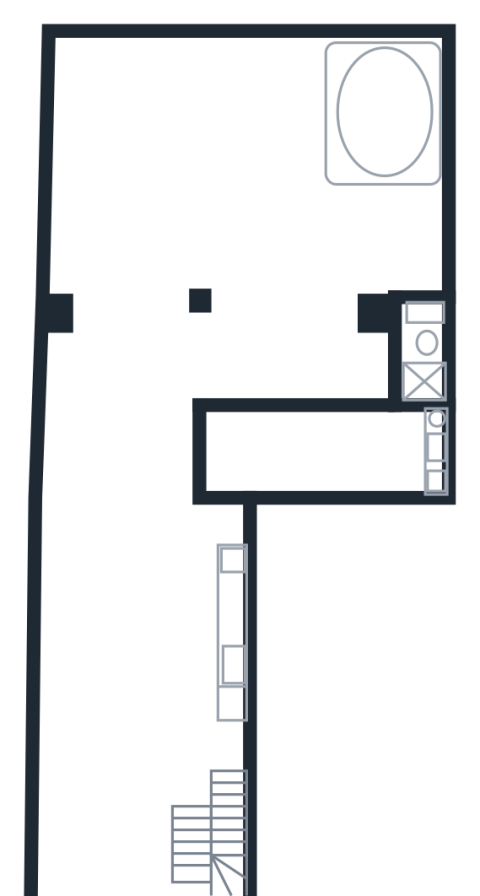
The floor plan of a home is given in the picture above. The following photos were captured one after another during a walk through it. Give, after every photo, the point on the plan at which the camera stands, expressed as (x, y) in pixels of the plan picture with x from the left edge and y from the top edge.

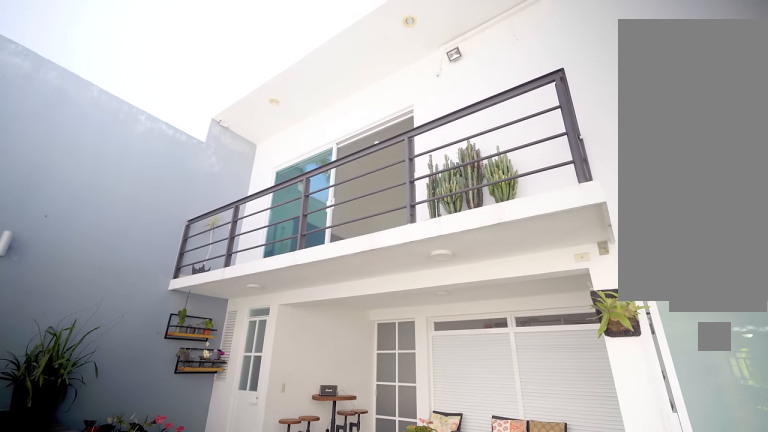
(217, 169)
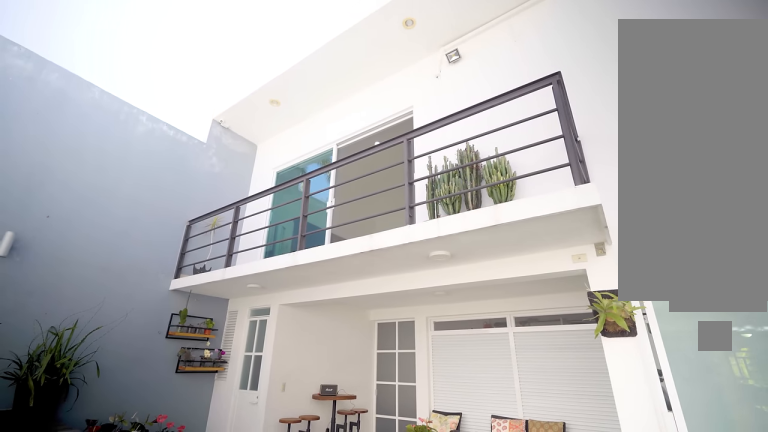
(217, 169)
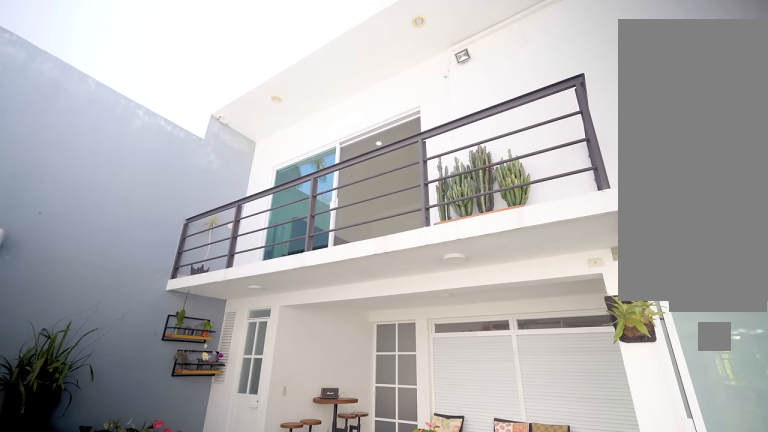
(209, 164)
